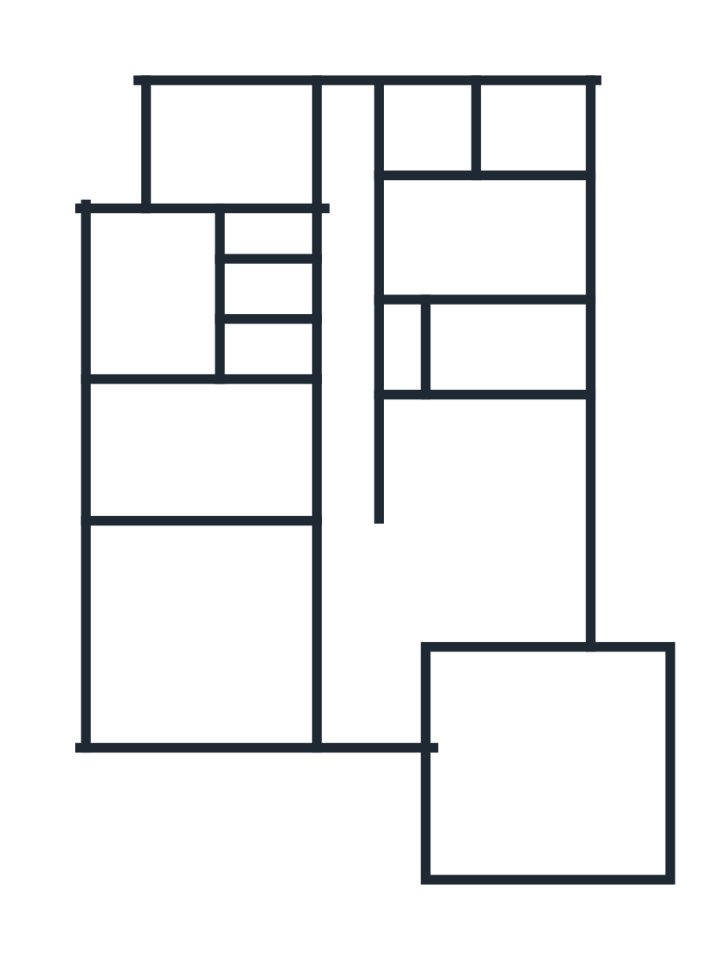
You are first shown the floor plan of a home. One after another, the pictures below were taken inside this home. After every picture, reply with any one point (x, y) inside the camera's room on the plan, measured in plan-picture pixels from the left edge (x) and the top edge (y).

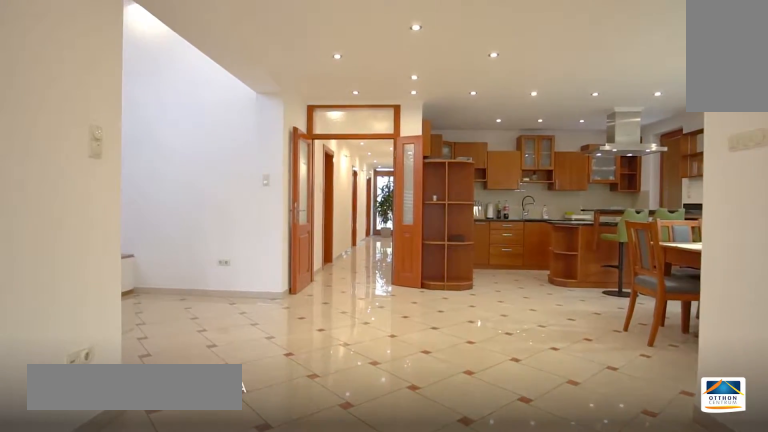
(375, 676)
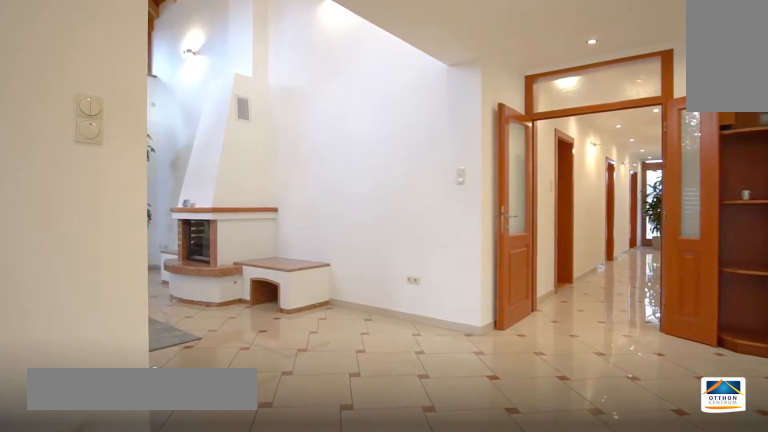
(374, 676)
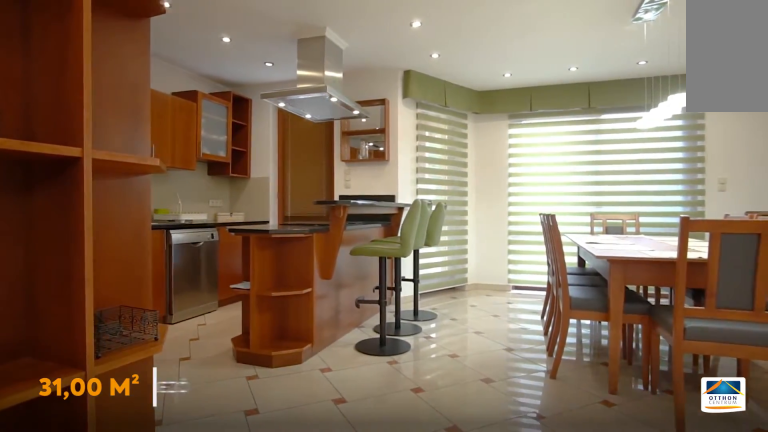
(499, 534)
